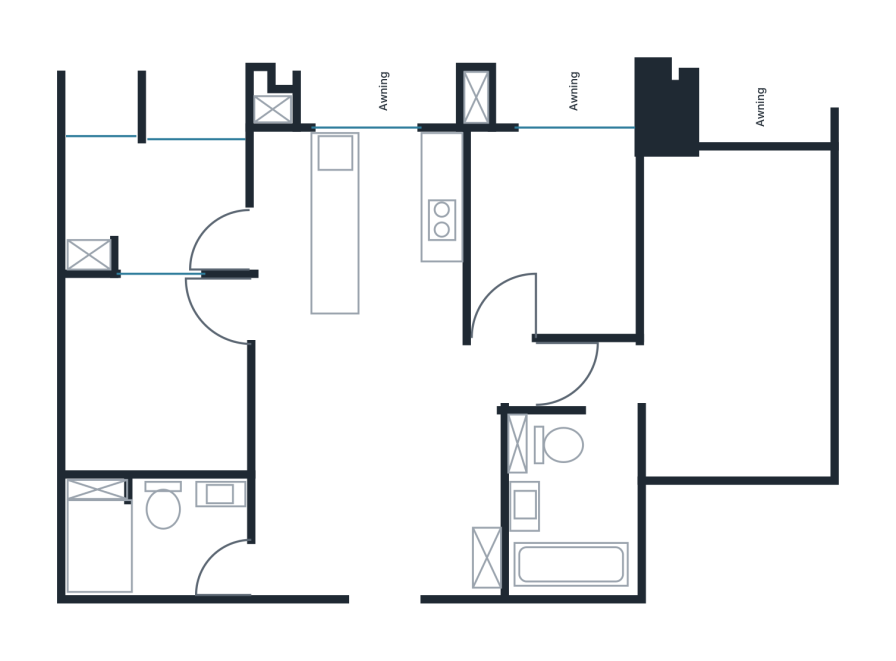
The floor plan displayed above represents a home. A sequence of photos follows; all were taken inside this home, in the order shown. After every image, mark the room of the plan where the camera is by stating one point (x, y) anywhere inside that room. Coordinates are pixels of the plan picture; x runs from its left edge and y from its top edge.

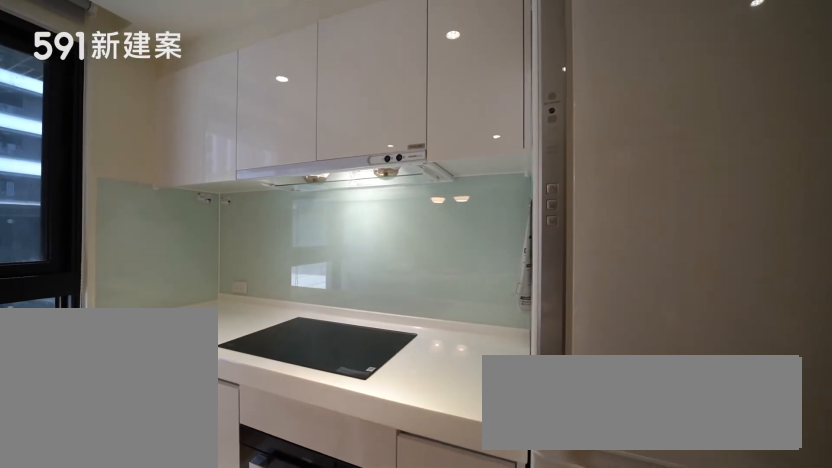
(420, 220)
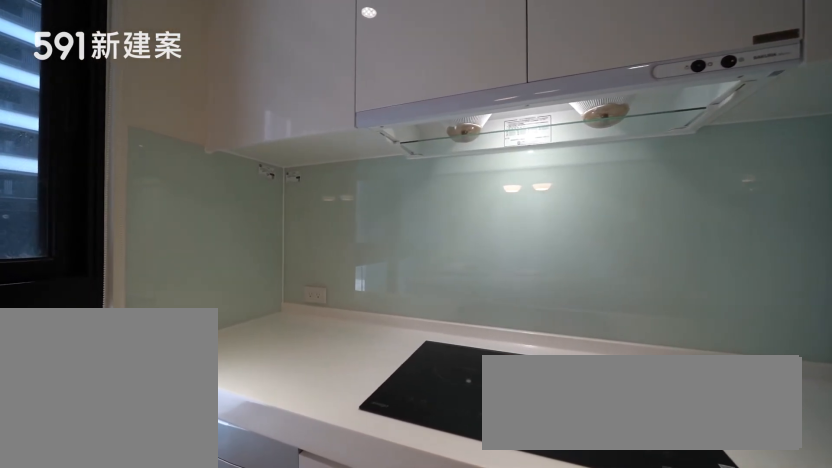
(420, 220)
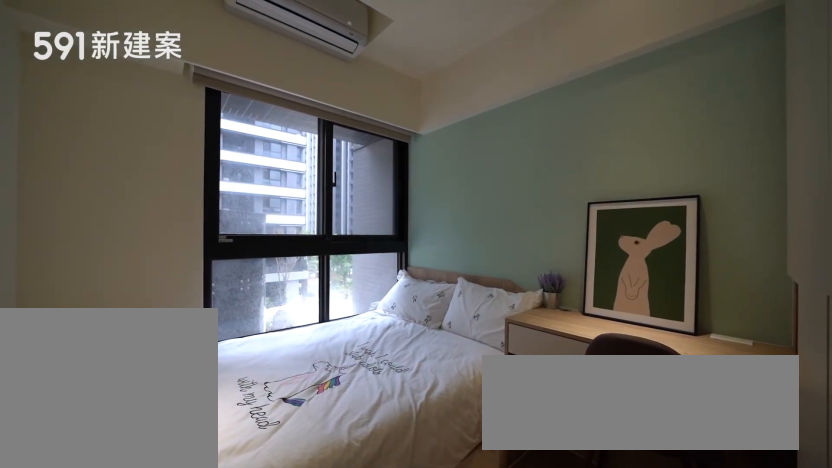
(558, 232)
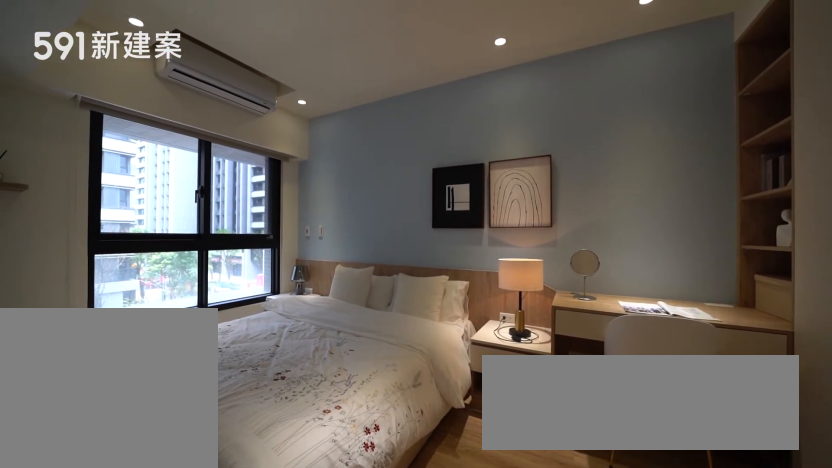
(720, 316)
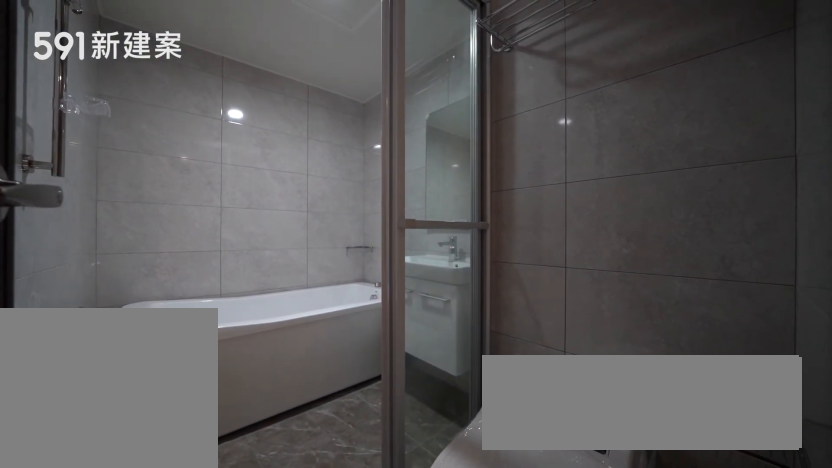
(567, 505)
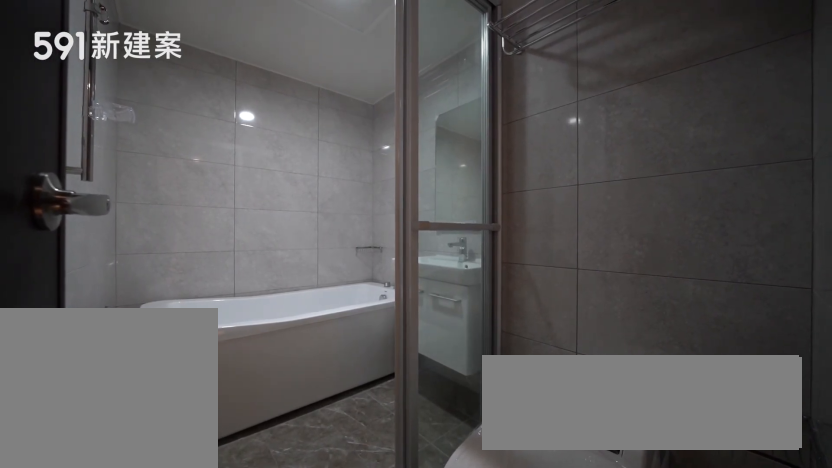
(567, 505)
